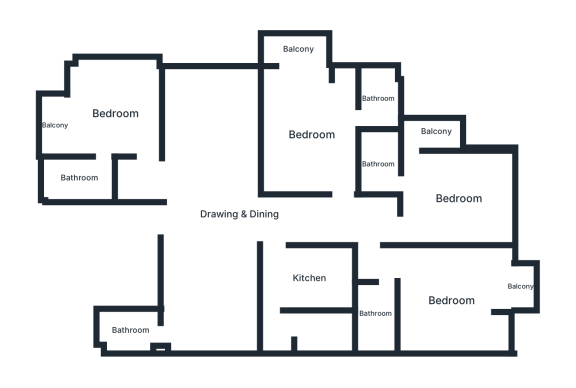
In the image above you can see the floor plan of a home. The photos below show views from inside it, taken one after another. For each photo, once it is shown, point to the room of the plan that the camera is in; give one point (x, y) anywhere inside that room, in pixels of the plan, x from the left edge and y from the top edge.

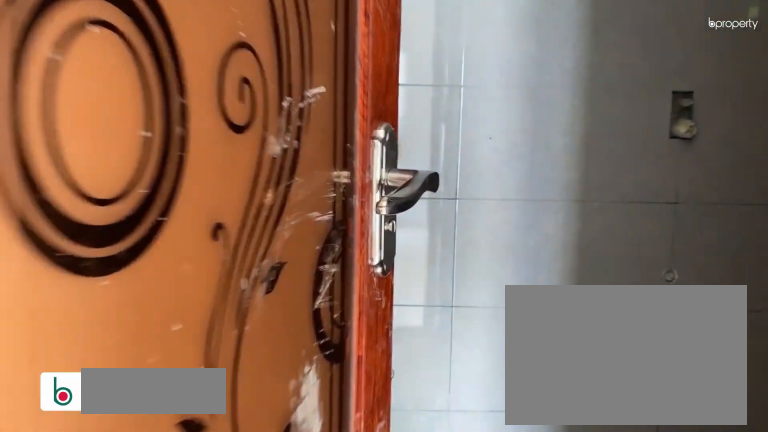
(378, 164)
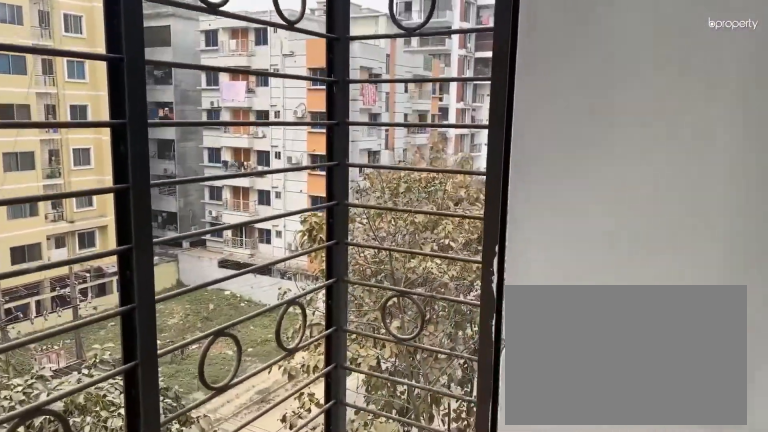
(437, 132)
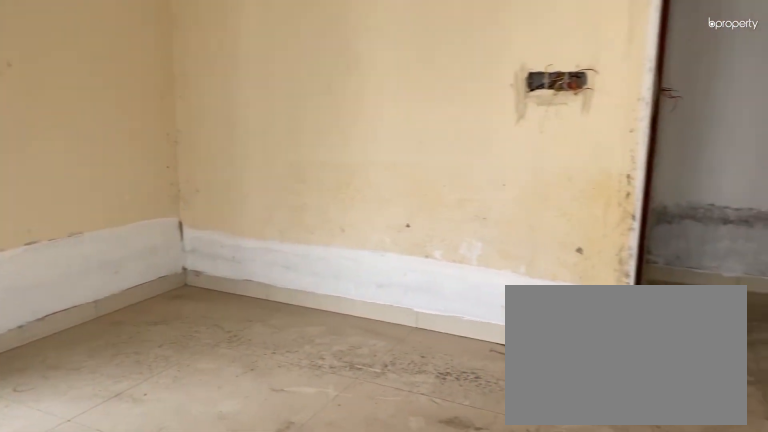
(451, 300)
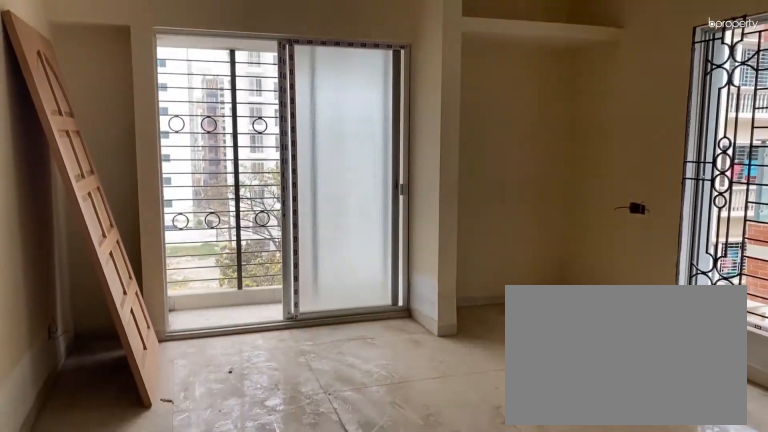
(451, 300)
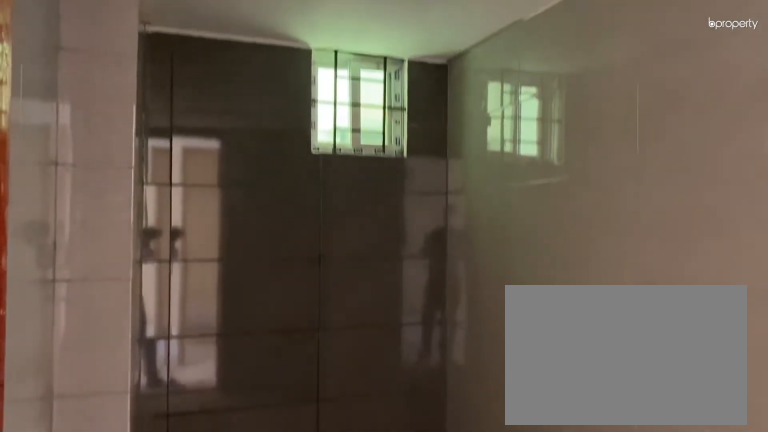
(375, 312)
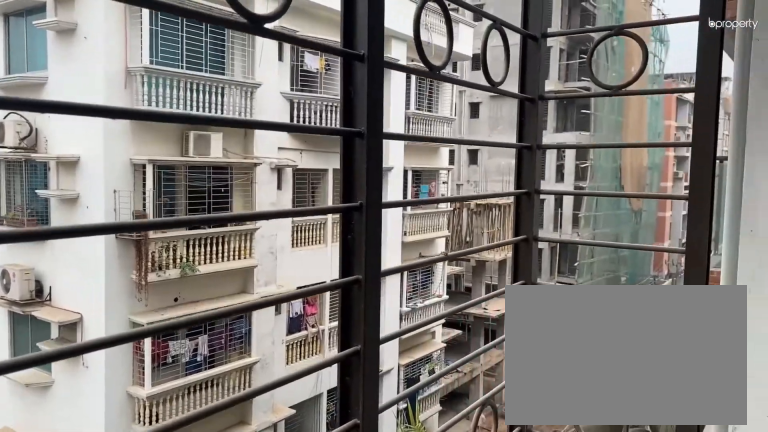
(521, 286)
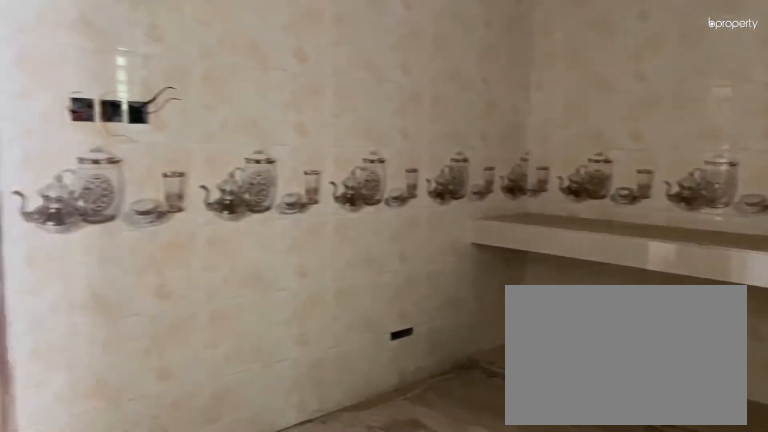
(310, 278)
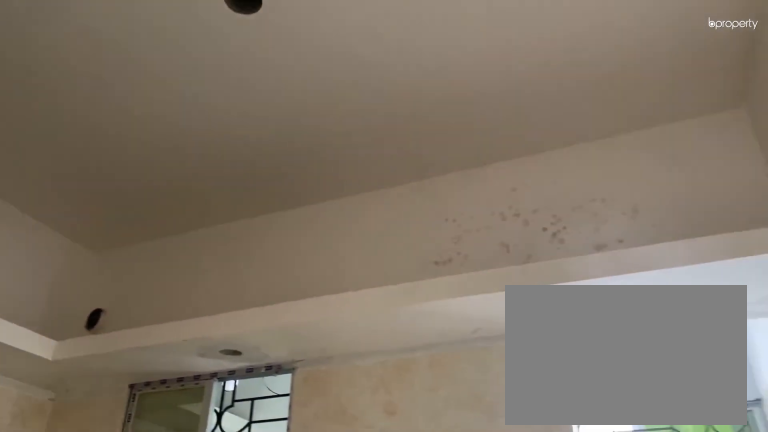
(310, 278)
